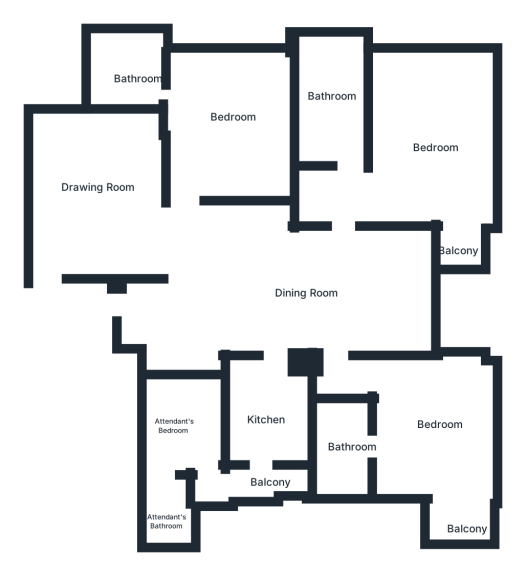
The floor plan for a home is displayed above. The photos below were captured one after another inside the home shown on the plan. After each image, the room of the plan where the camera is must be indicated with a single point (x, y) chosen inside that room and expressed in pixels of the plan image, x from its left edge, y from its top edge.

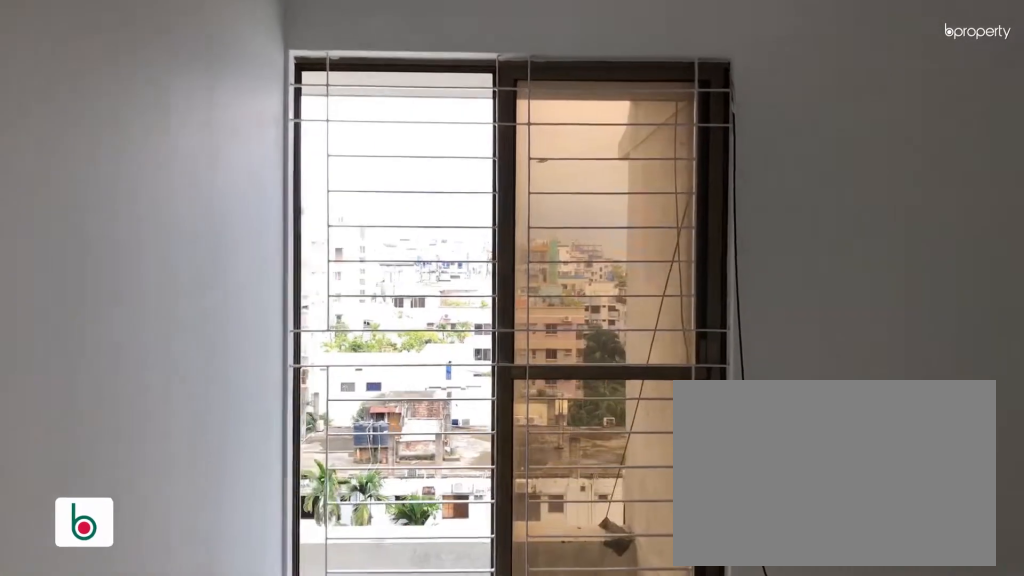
(102, 234)
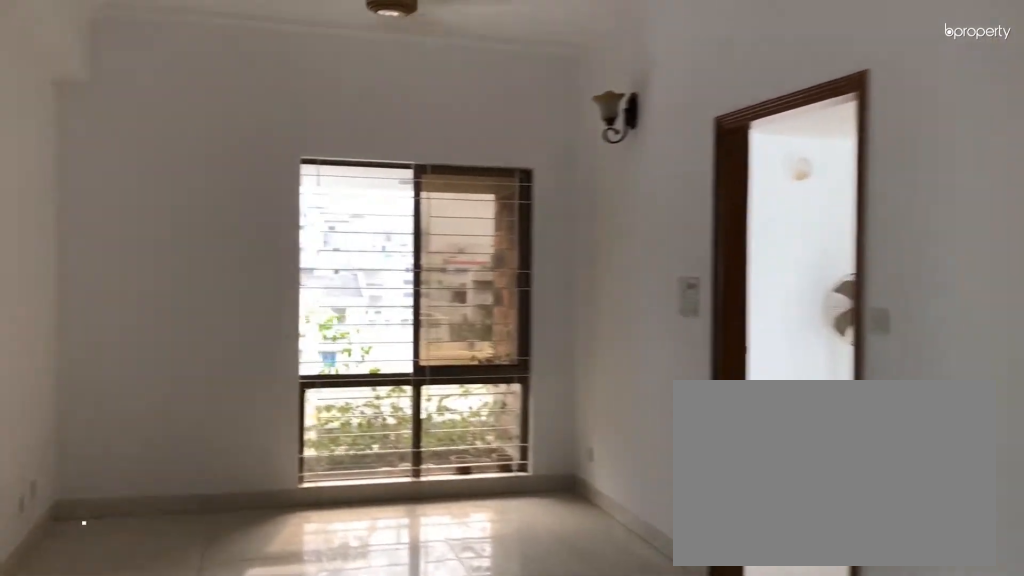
(316, 283)
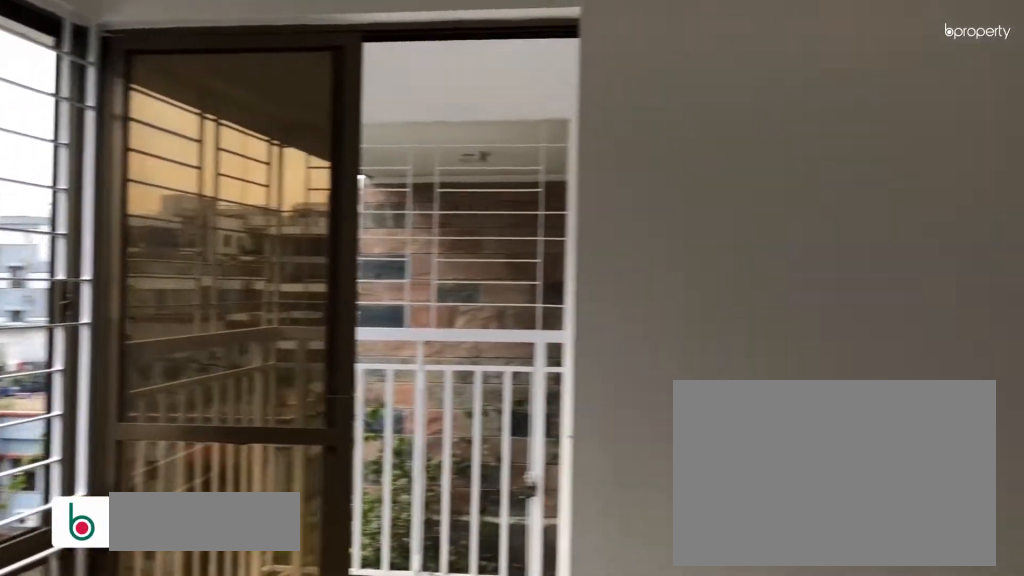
(430, 136)
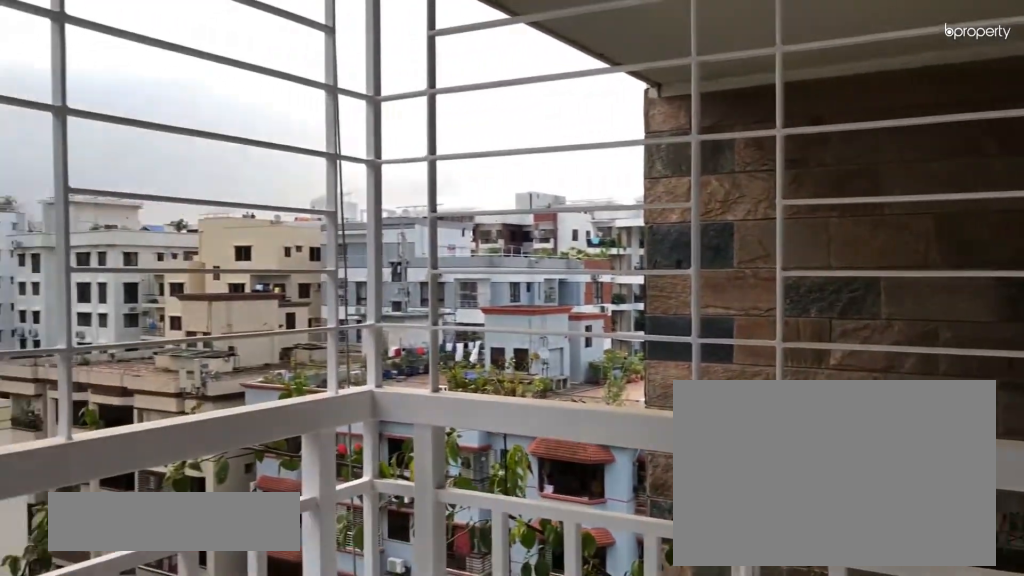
(462, 231)
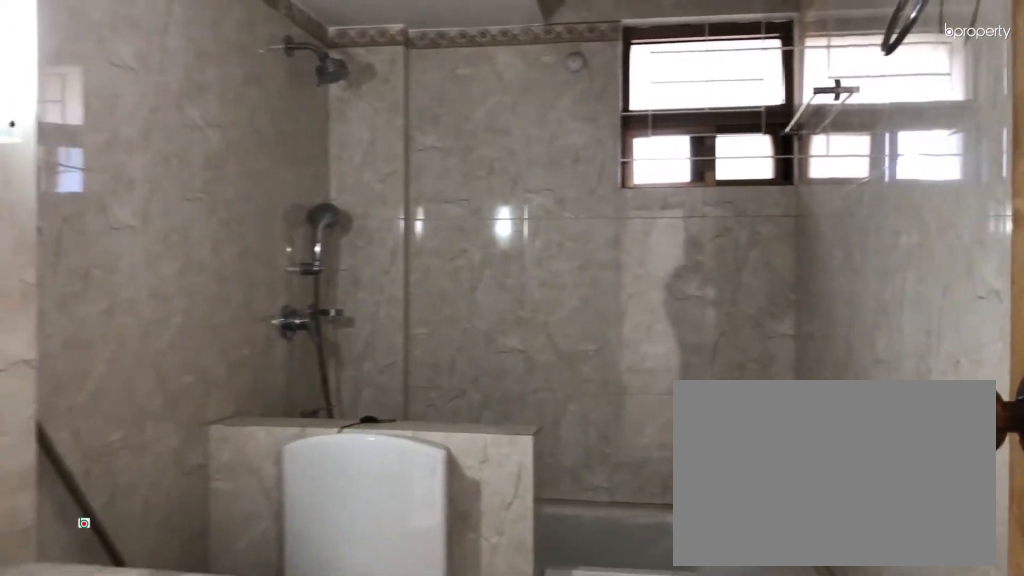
(338, 107)
